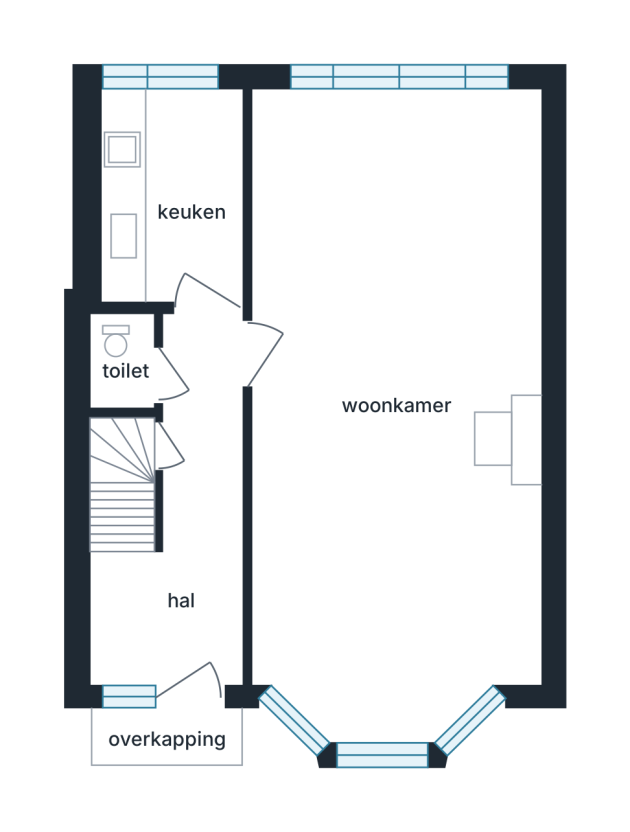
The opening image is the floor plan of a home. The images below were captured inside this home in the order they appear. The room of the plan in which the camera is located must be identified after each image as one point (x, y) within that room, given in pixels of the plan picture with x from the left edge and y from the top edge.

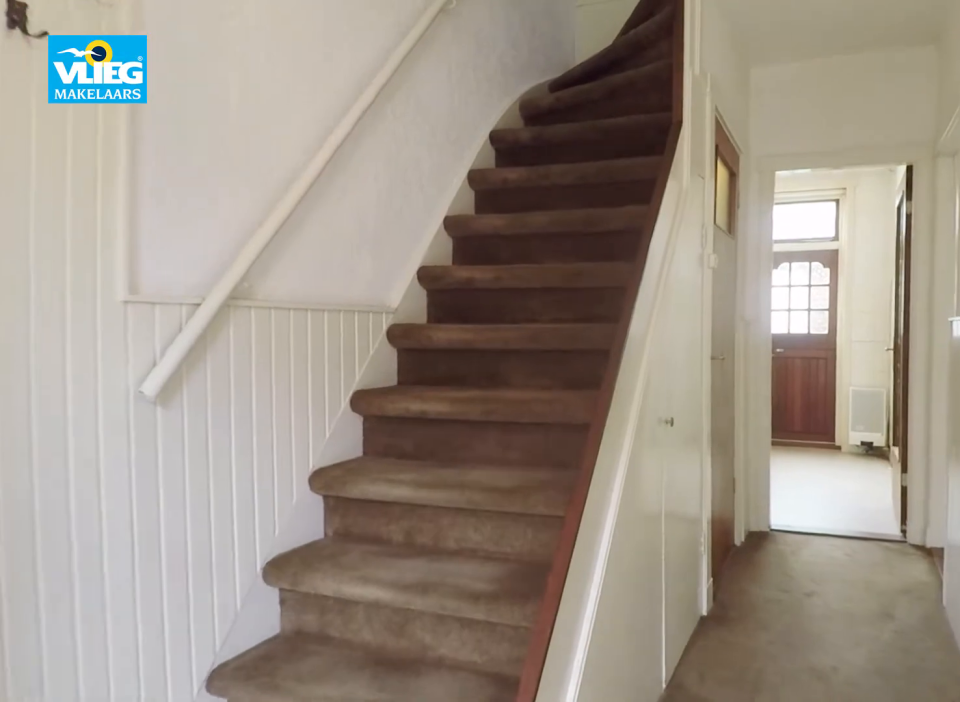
(184, 527)
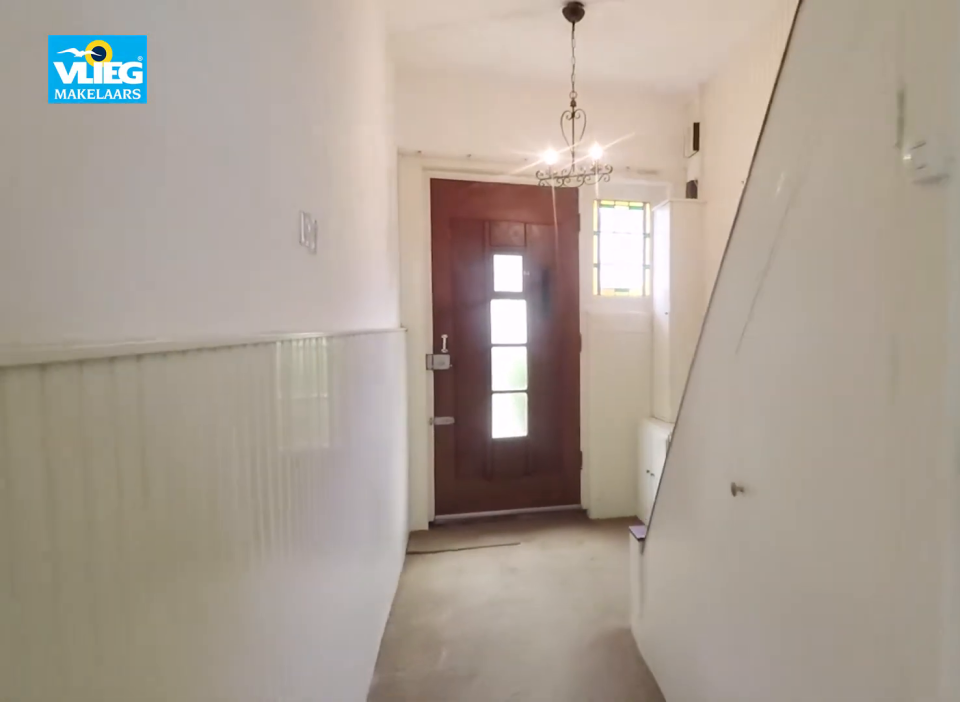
(184, 527)
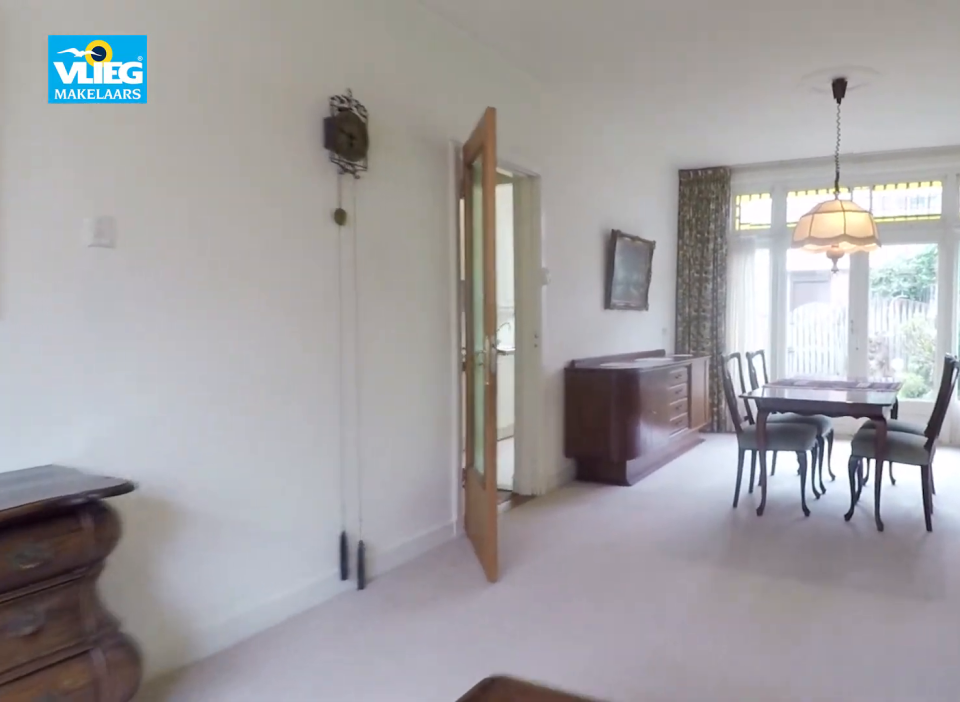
(387, 149)
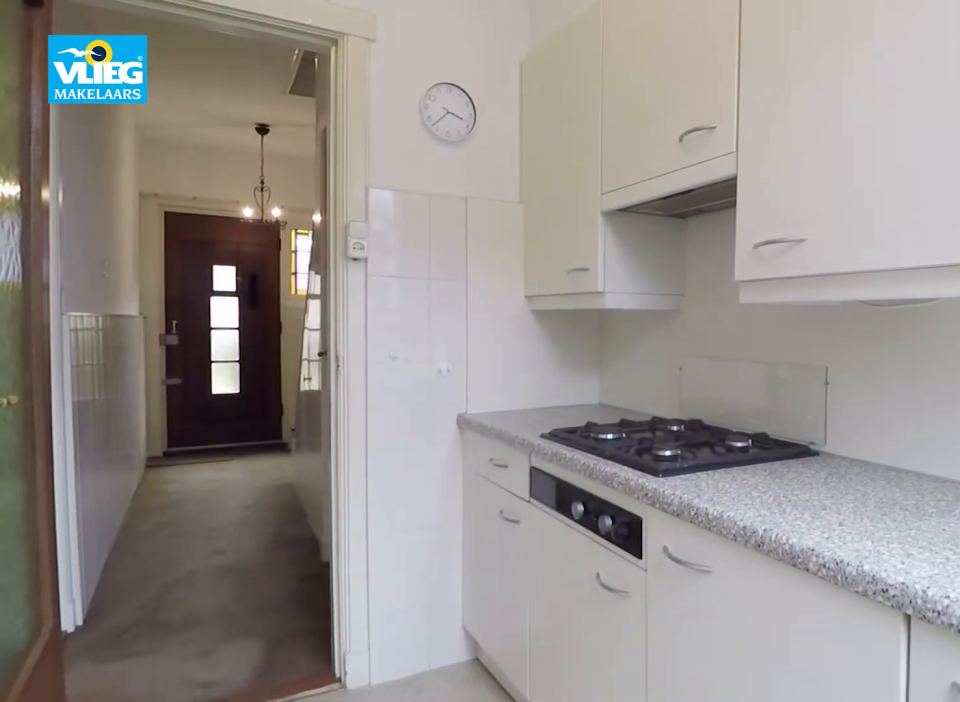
(172, 194)
